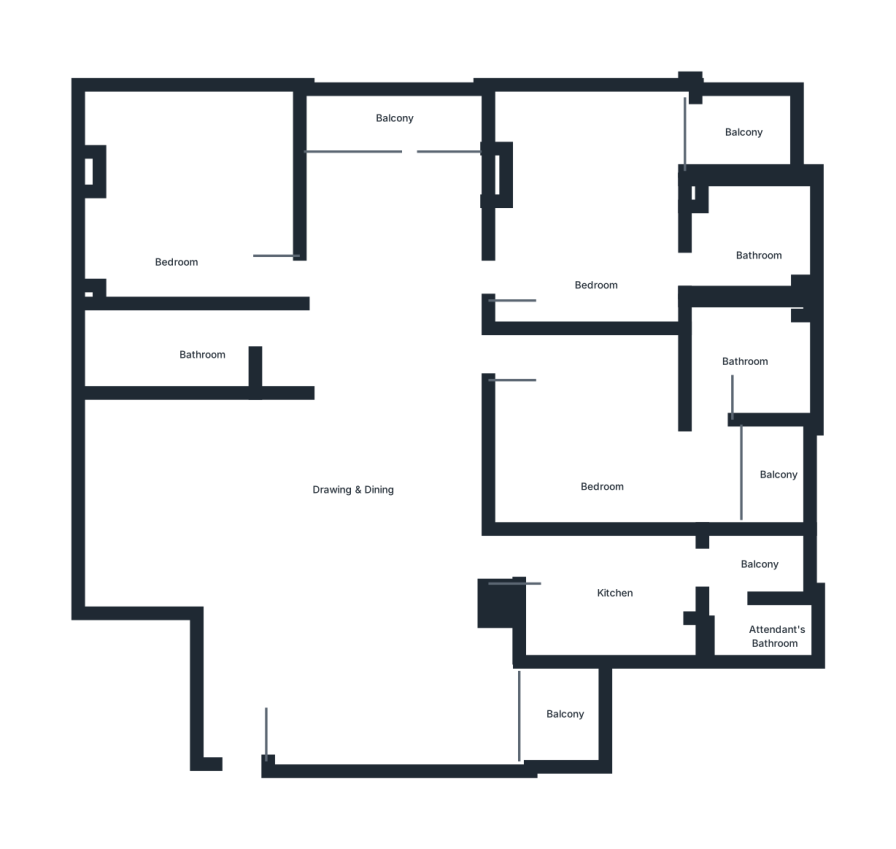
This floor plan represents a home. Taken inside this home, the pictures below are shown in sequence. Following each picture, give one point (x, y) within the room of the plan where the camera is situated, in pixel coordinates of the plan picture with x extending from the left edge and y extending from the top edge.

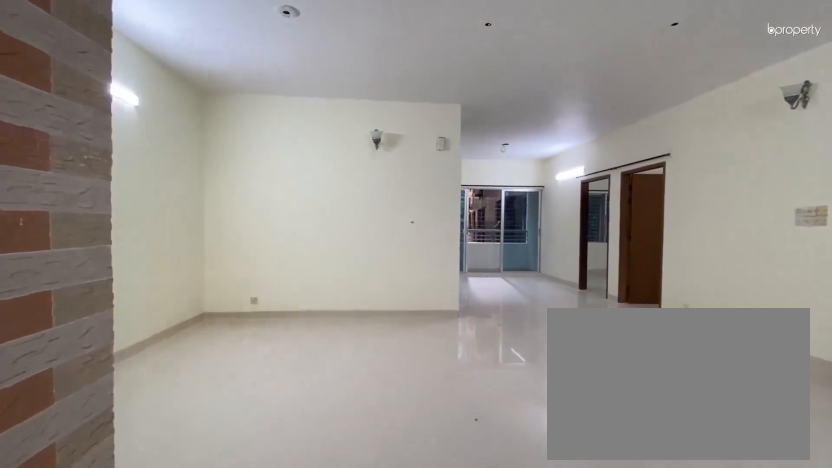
(233, 584)
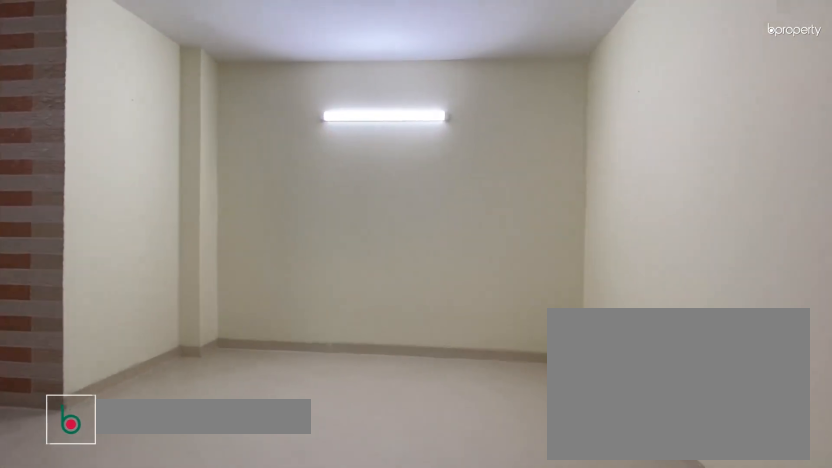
(360, 469)
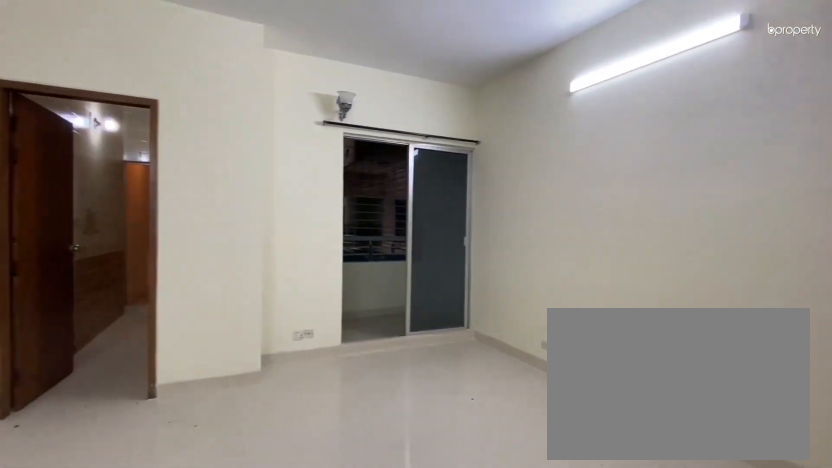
(360, 469)
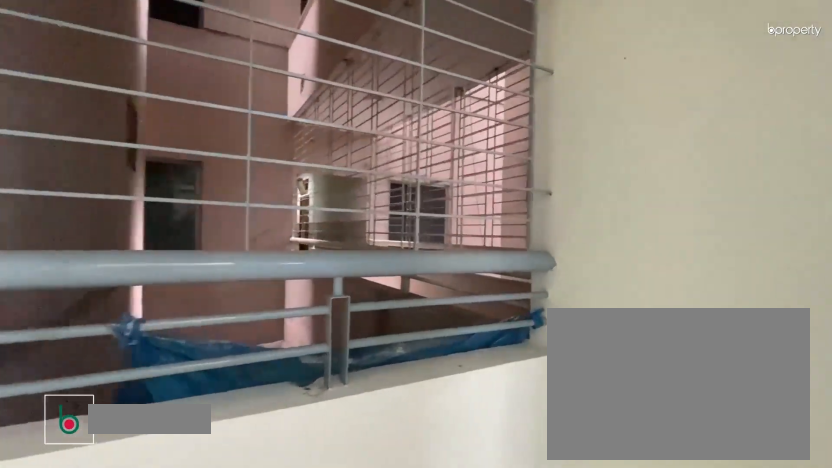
(568, 713)
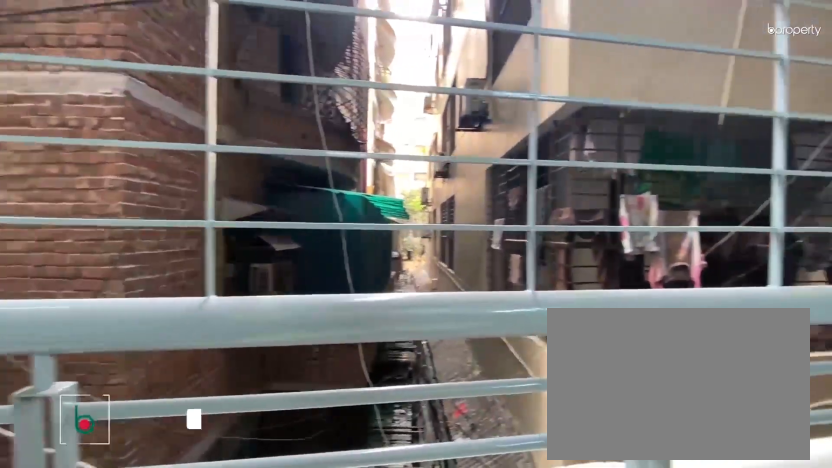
(389, 129)
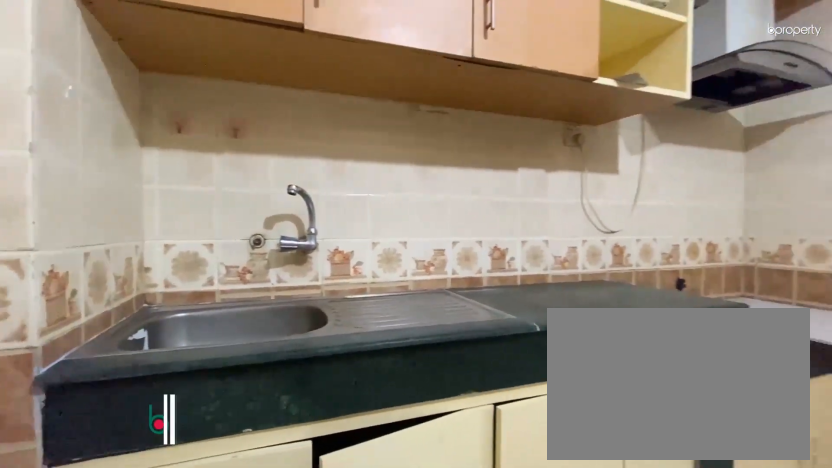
(629, 606)
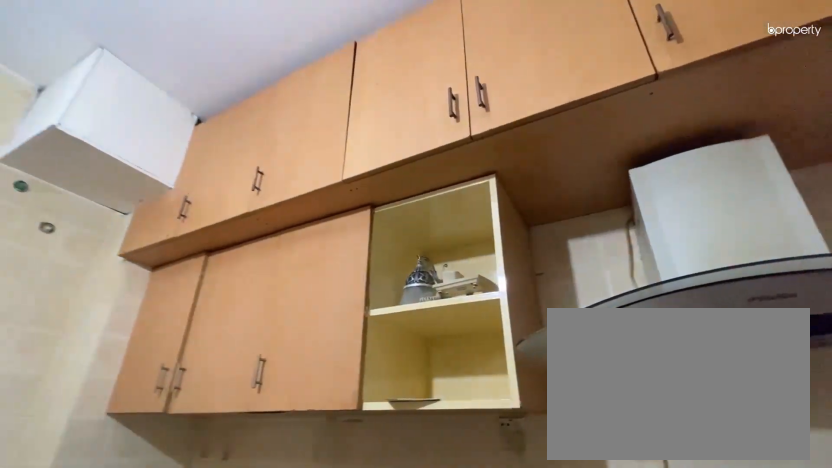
(629, 606)
